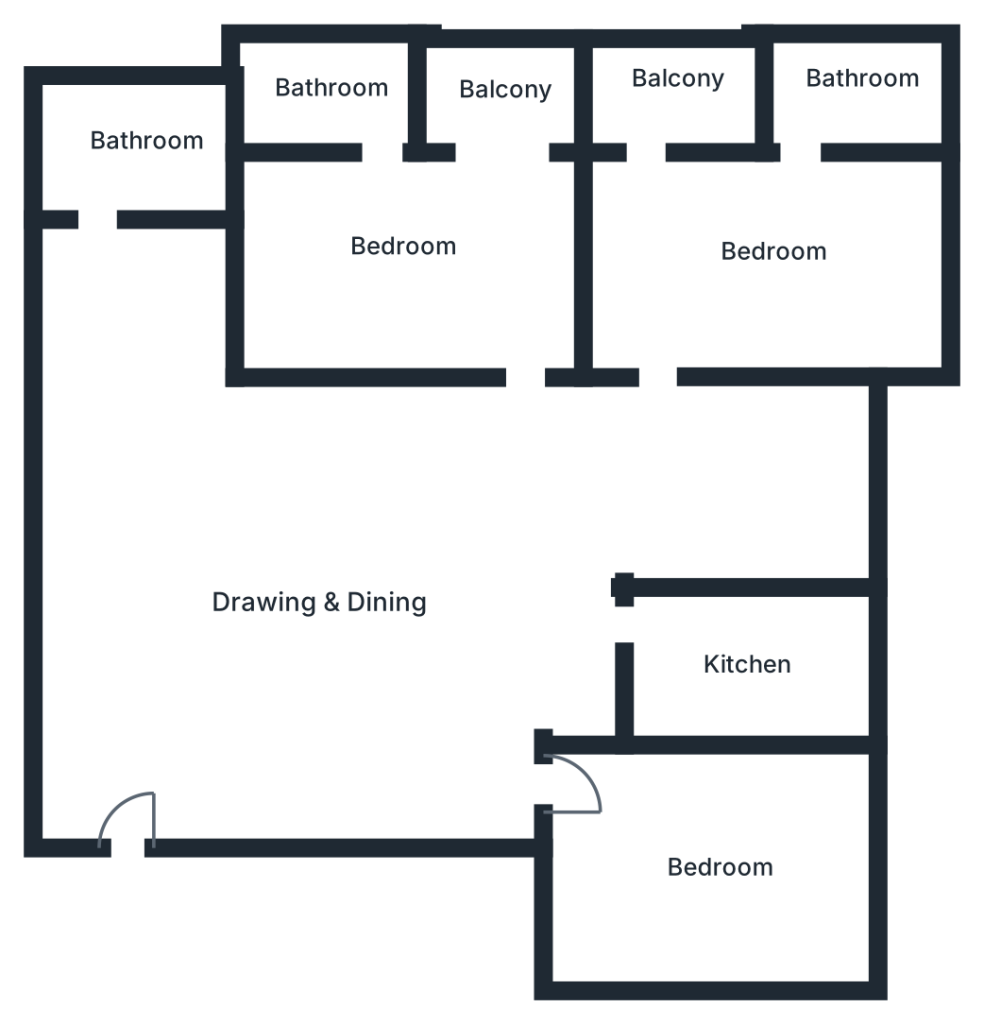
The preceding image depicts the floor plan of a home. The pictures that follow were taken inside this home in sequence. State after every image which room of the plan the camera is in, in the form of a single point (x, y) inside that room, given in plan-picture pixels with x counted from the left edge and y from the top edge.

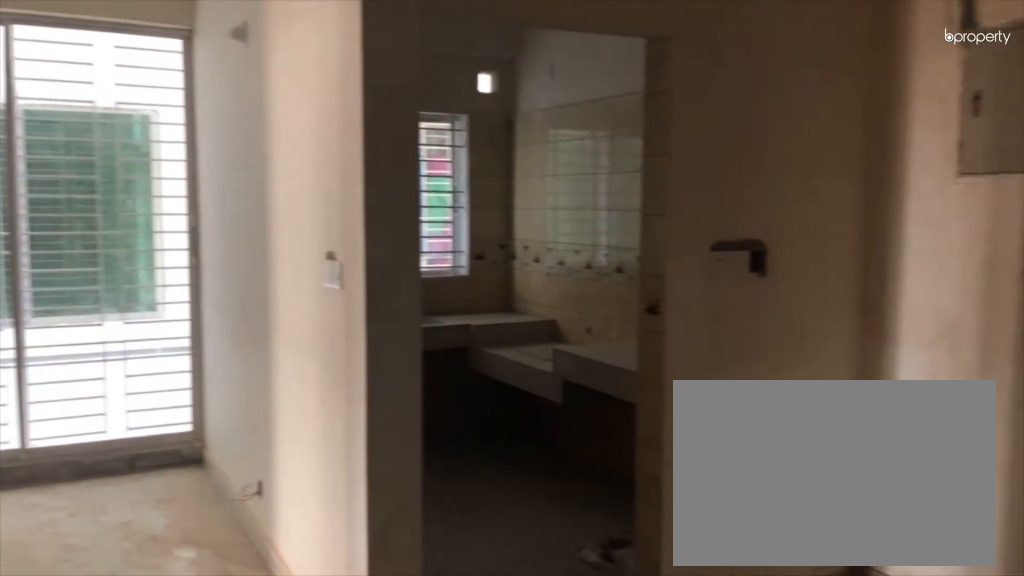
(311, 577)
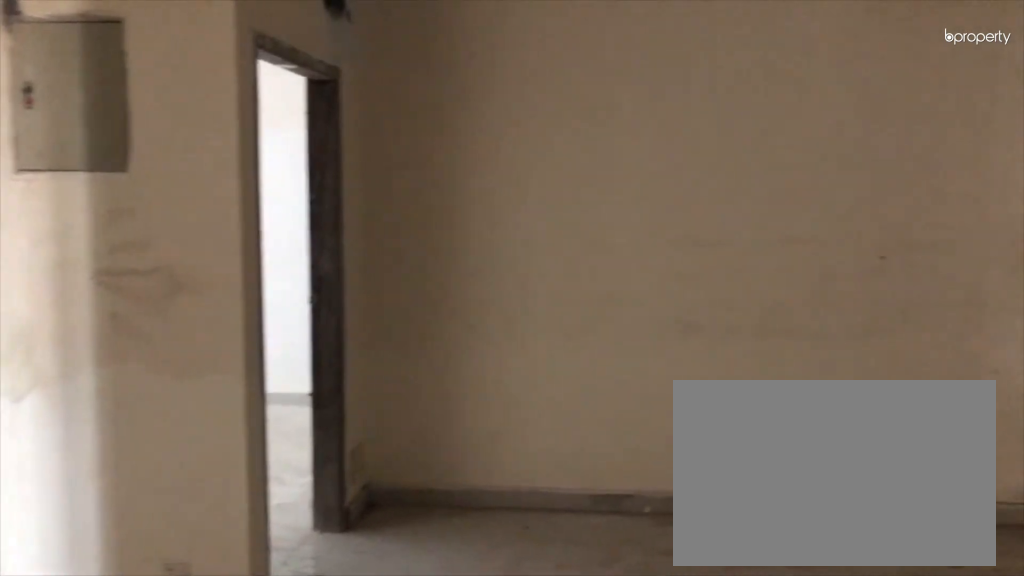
(311, 577)
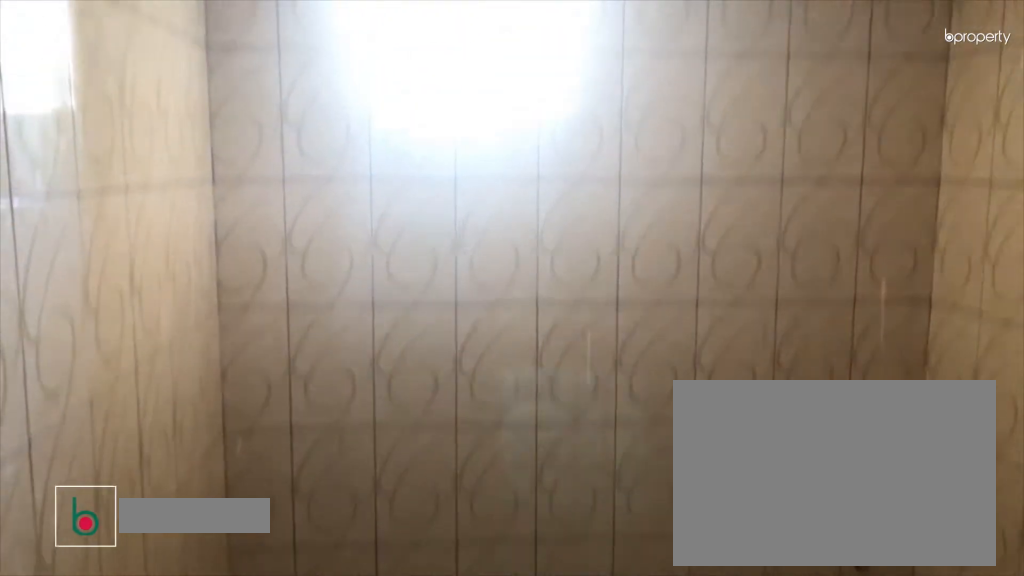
(146, 142)
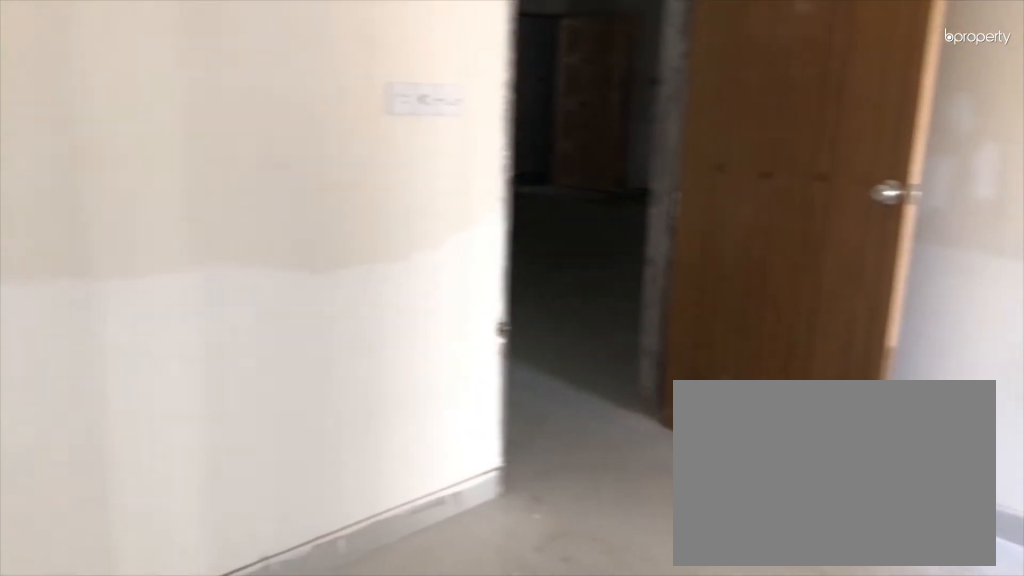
(780, 254)
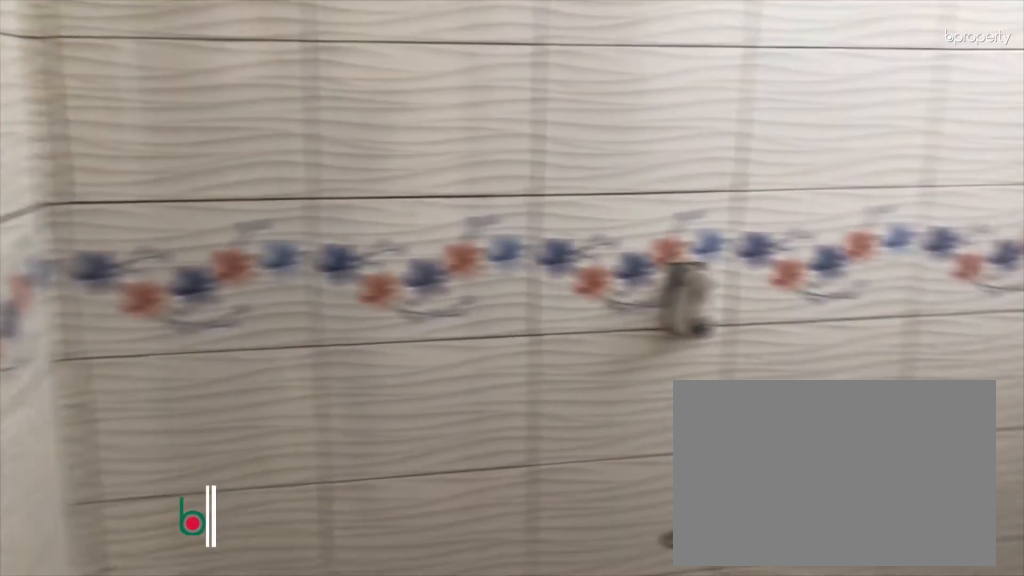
(855, 97)
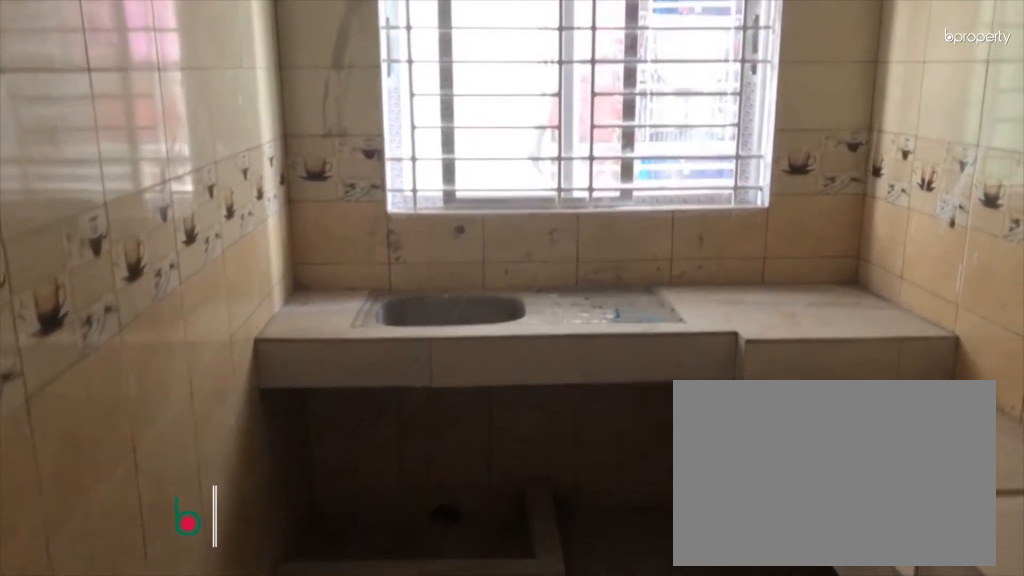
(749, 669)
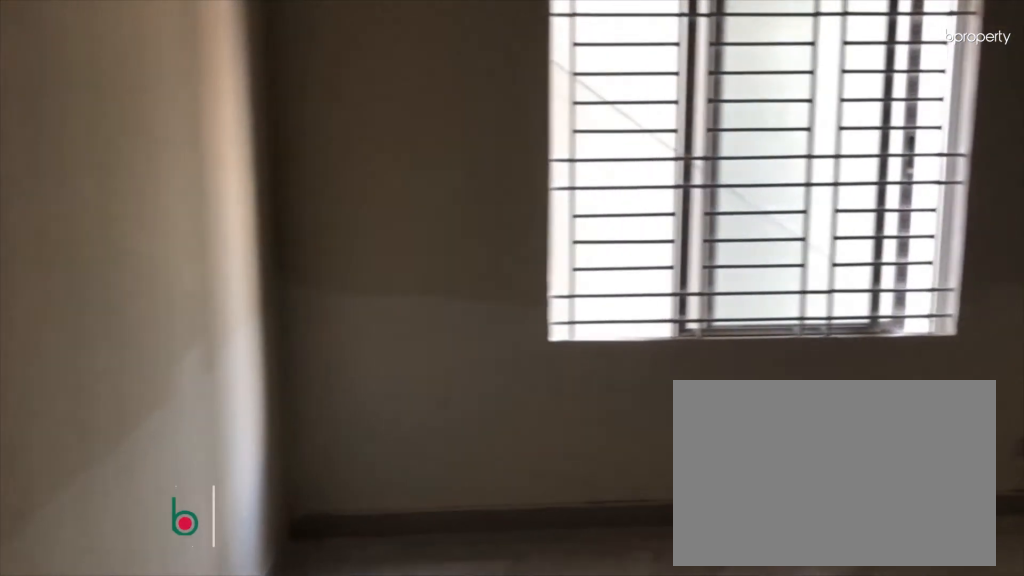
(711, 866)
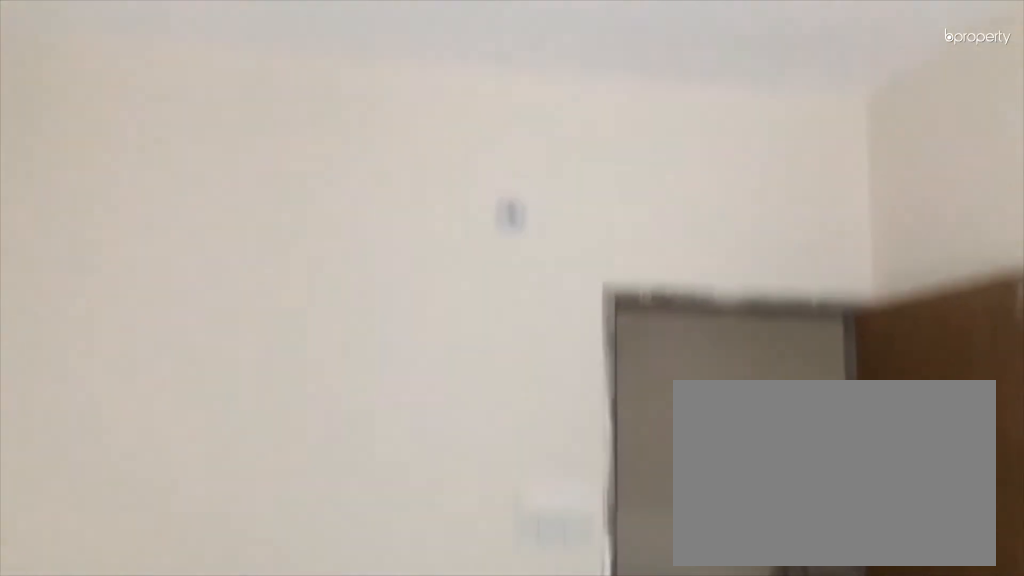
(711, 866)
